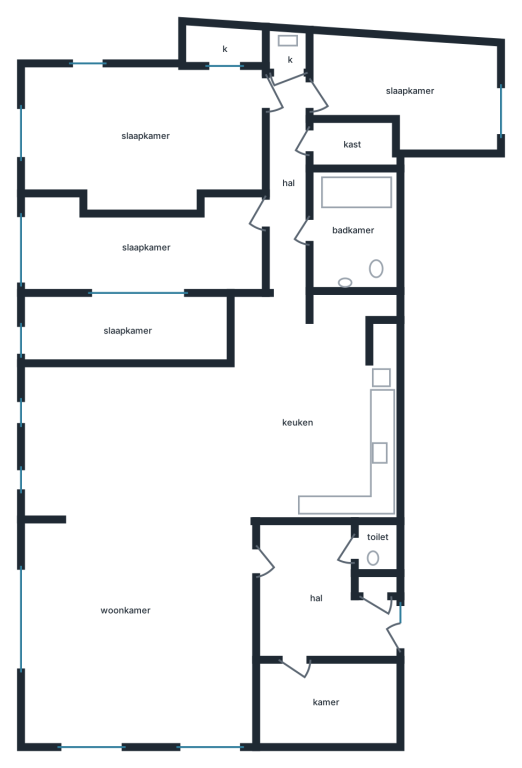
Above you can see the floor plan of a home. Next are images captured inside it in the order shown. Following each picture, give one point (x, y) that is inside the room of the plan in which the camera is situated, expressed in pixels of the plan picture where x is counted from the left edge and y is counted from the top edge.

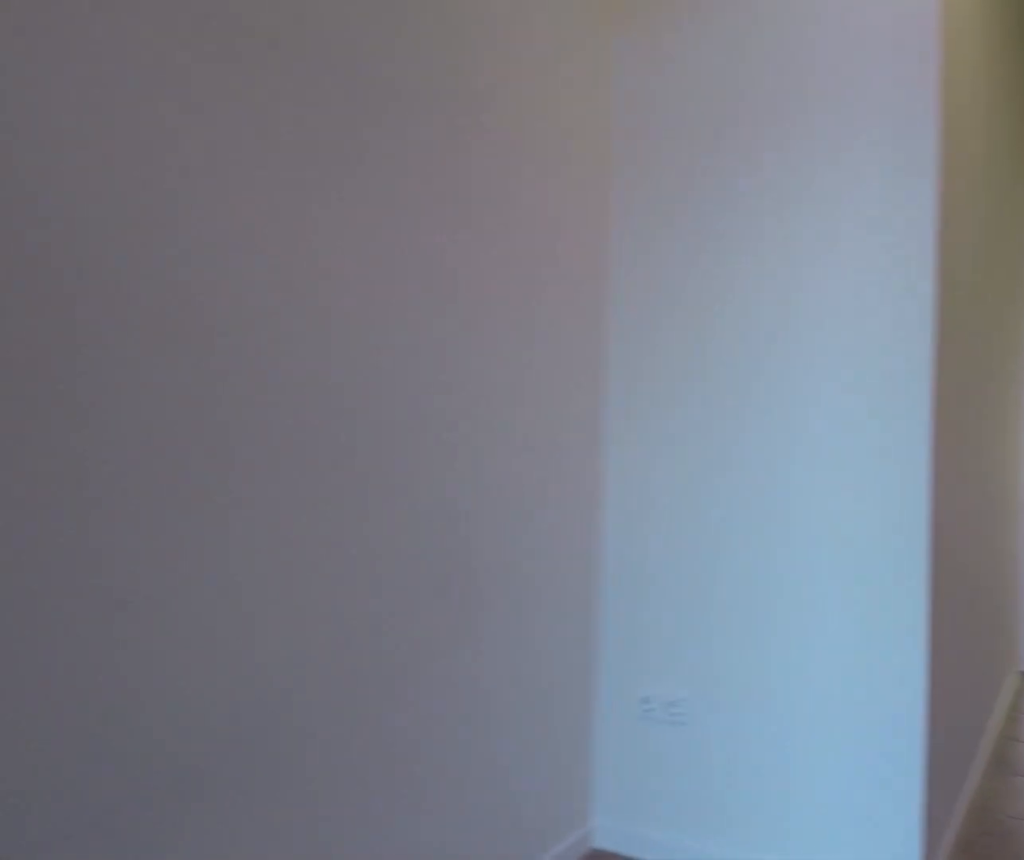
(409, 89)
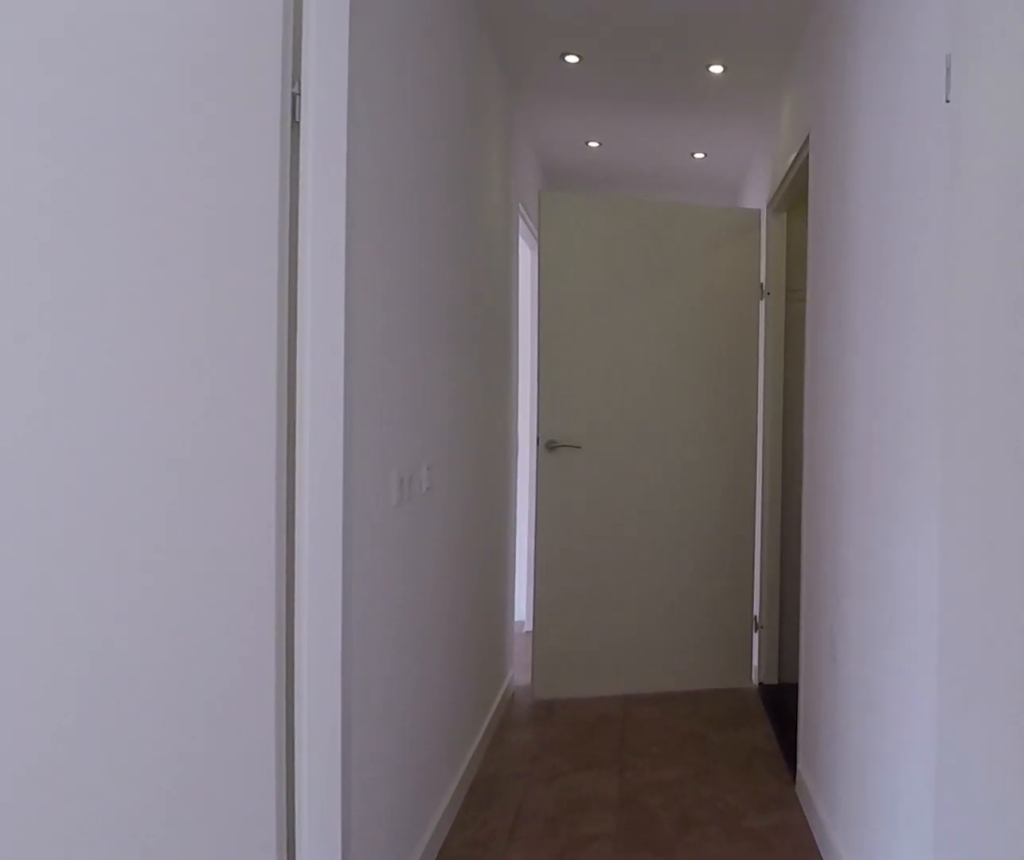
(288, 180)
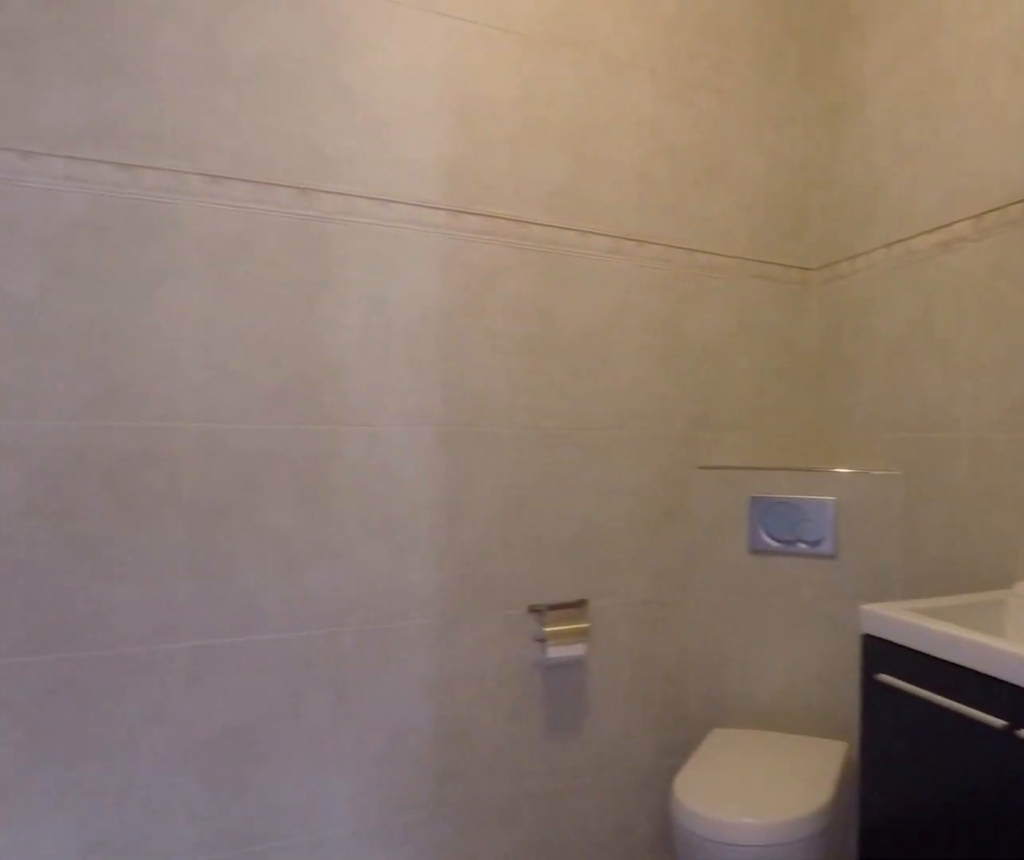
(353, 231)
